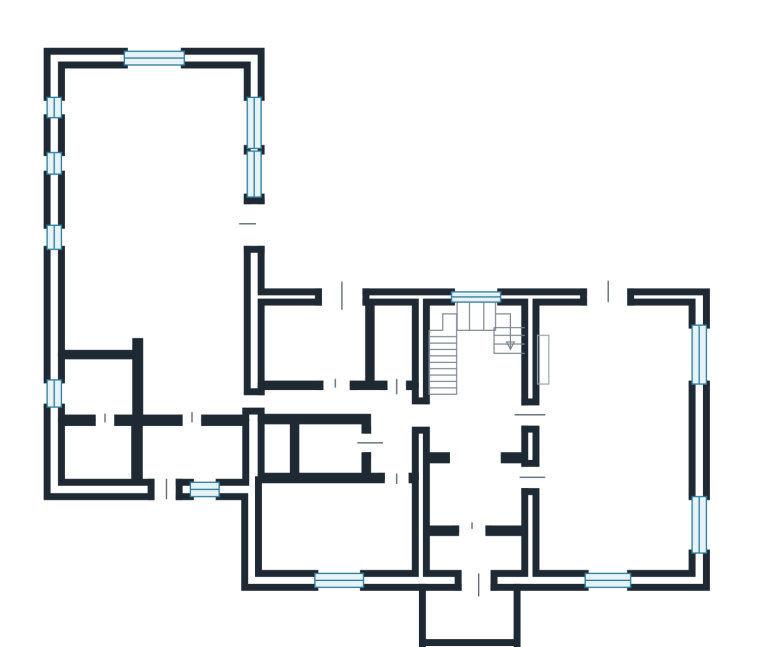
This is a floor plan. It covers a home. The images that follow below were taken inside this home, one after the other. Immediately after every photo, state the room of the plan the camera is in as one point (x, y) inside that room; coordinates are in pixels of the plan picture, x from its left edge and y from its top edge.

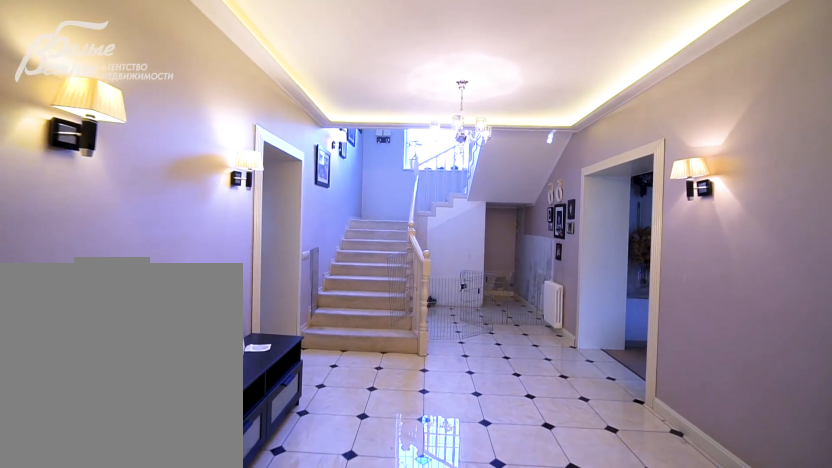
(473, 377)
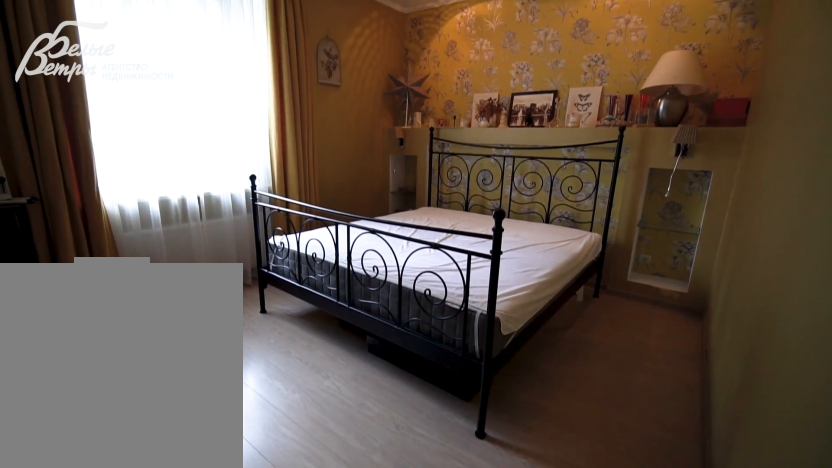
(333, 525)
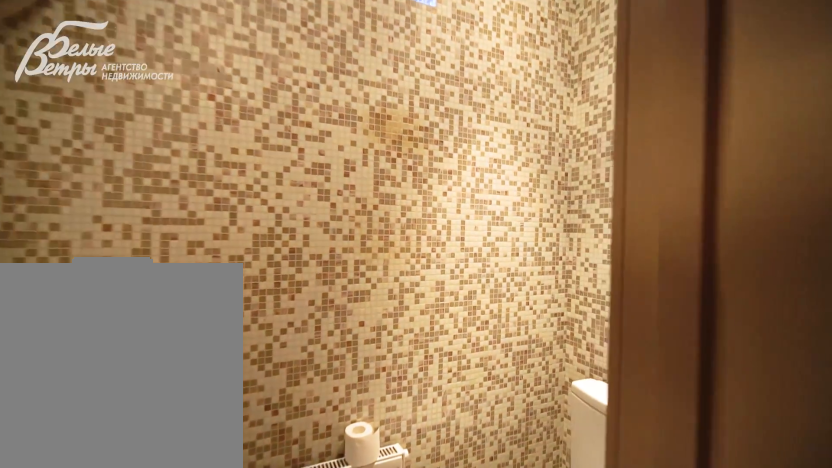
(97, 384)
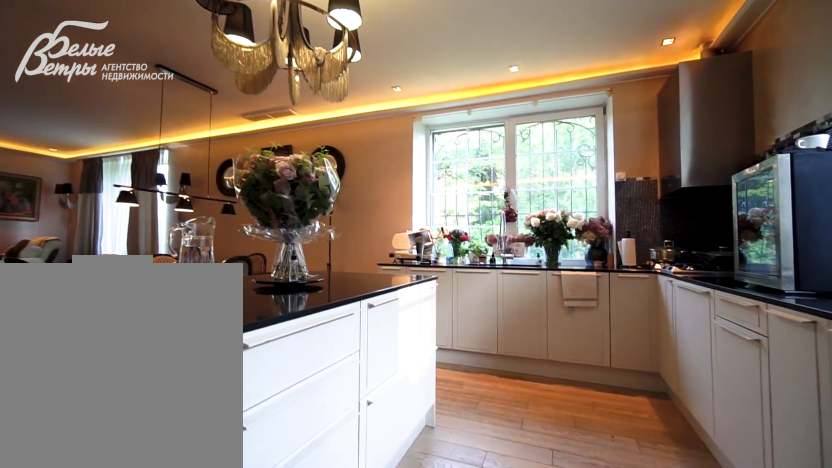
(610, 515)
